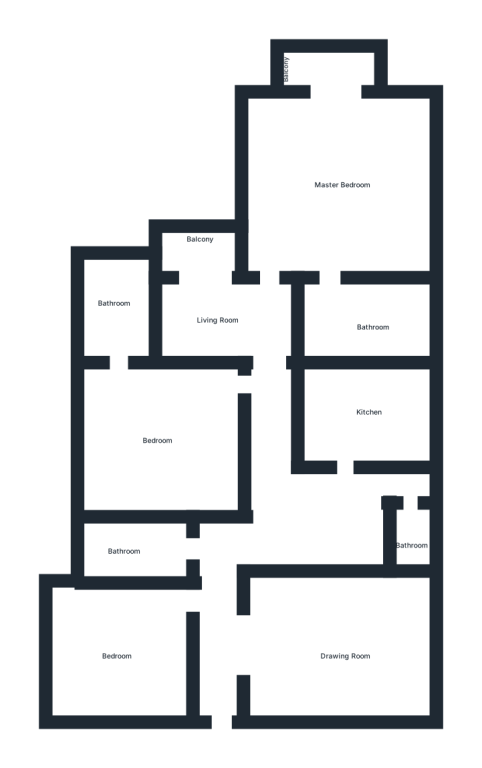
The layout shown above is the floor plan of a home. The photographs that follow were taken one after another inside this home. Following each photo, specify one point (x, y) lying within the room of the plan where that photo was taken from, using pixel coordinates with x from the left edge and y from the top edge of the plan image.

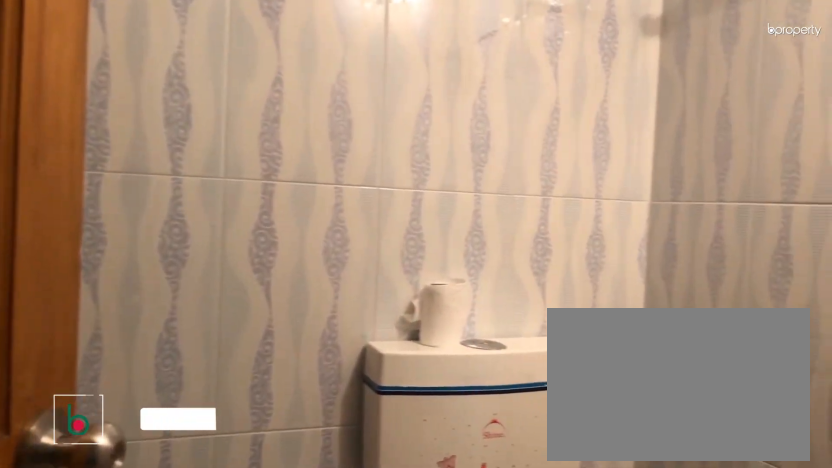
(413, 531)
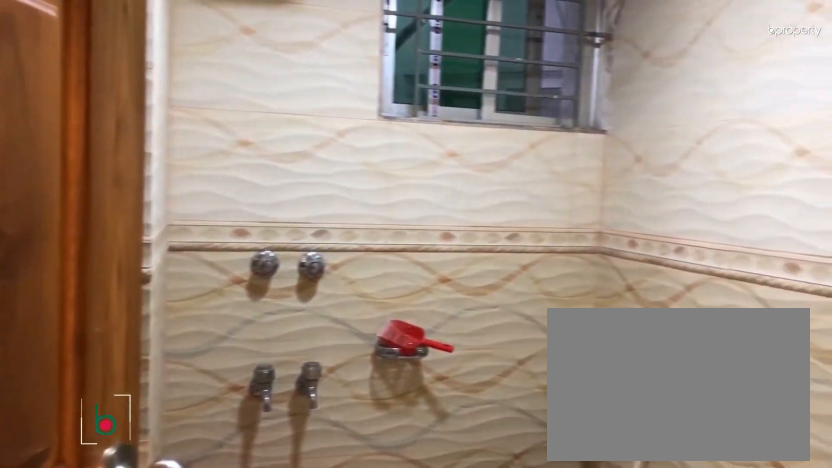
(128, 553)
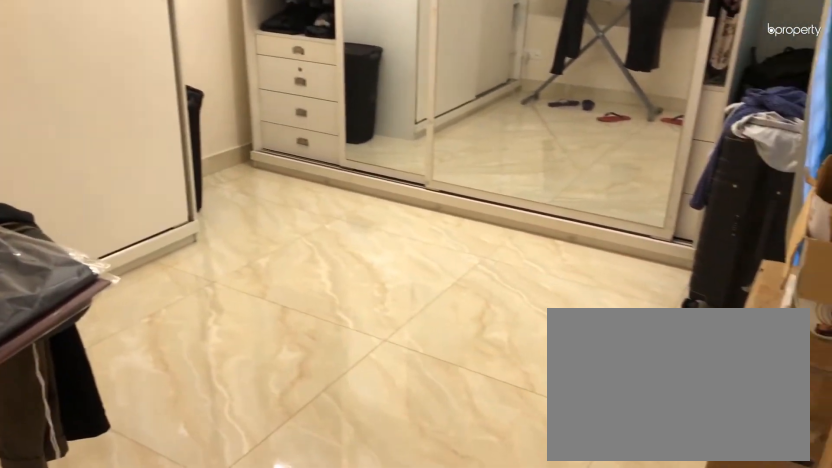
(131, 644)
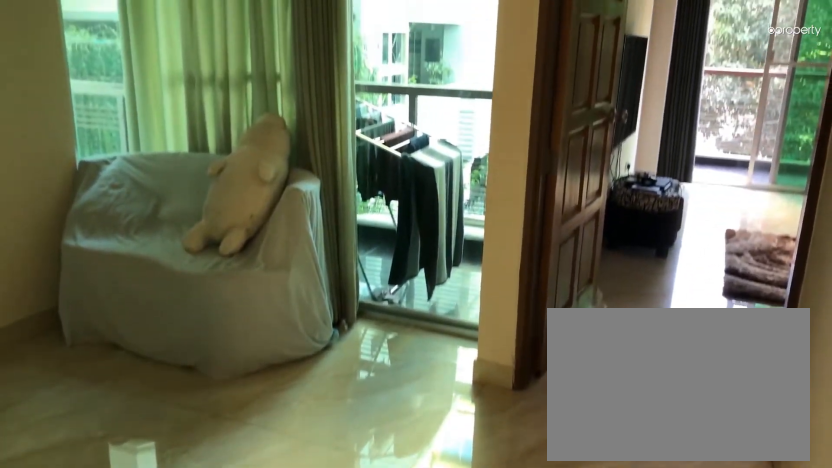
(208, 312)
